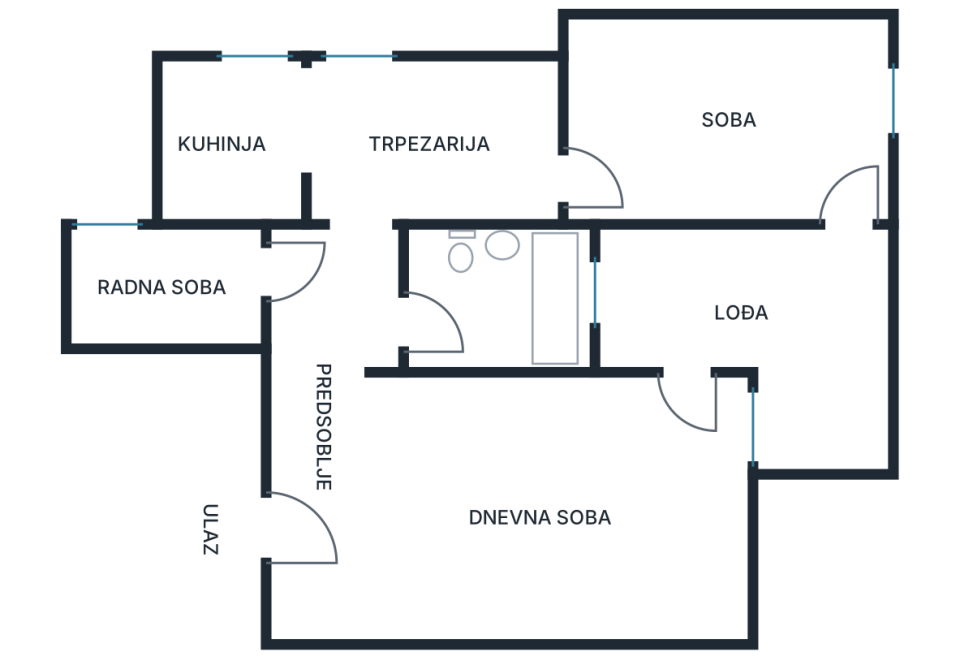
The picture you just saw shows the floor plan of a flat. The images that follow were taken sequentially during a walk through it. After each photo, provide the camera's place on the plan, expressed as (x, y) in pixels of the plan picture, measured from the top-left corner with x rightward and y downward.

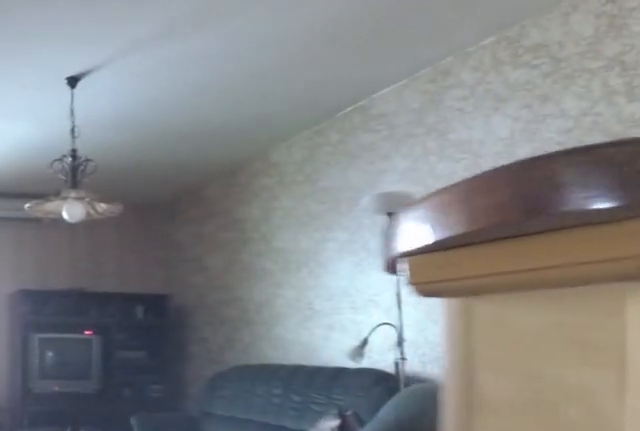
(299, 458)
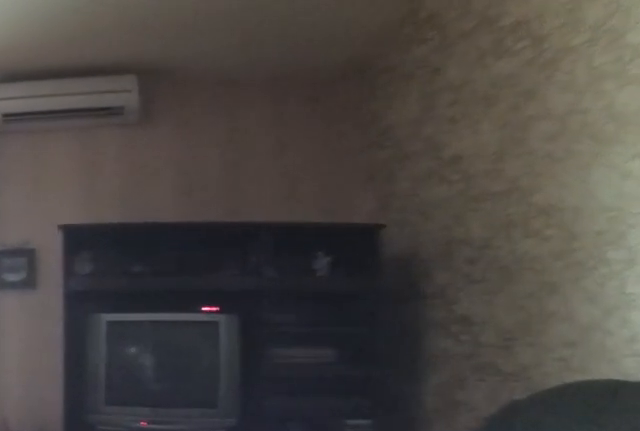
(463, 524)
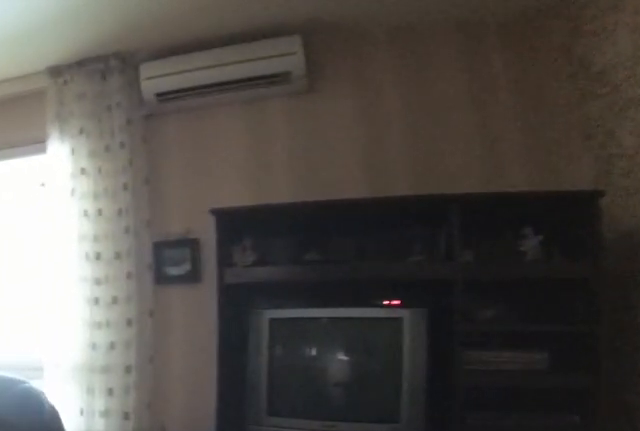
(483, 532)
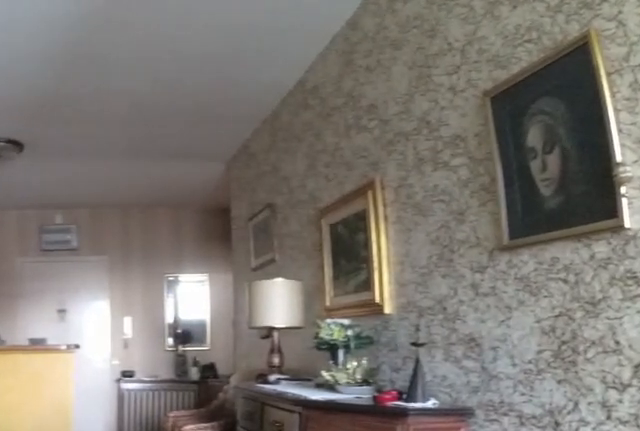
(701, 494)
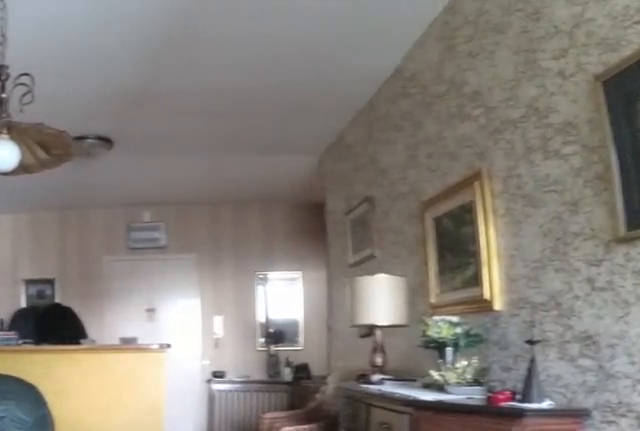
(702, 489)
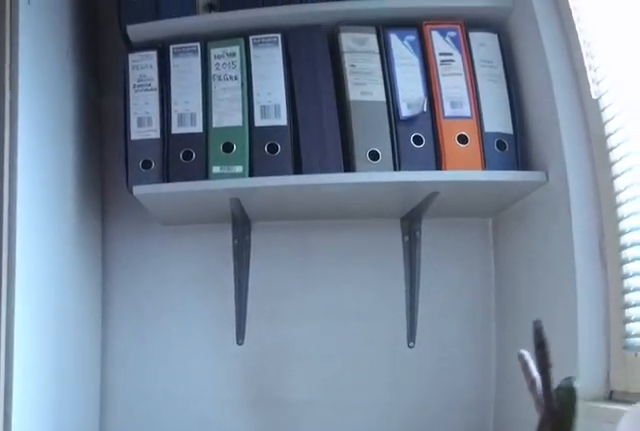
(150, 274)
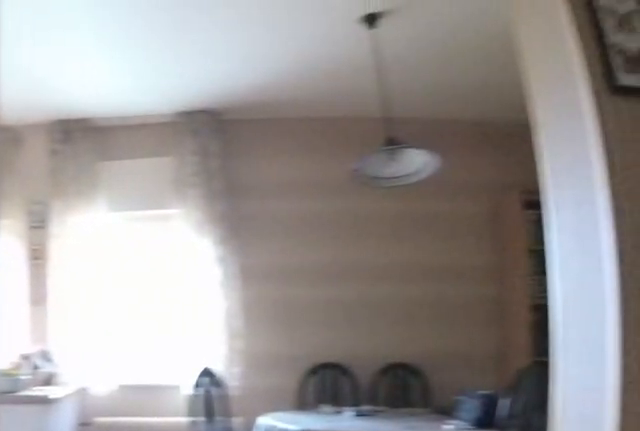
(337, 318)
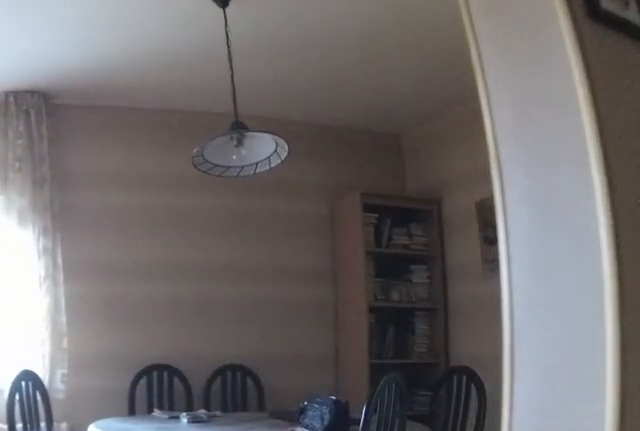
(349, 292)
